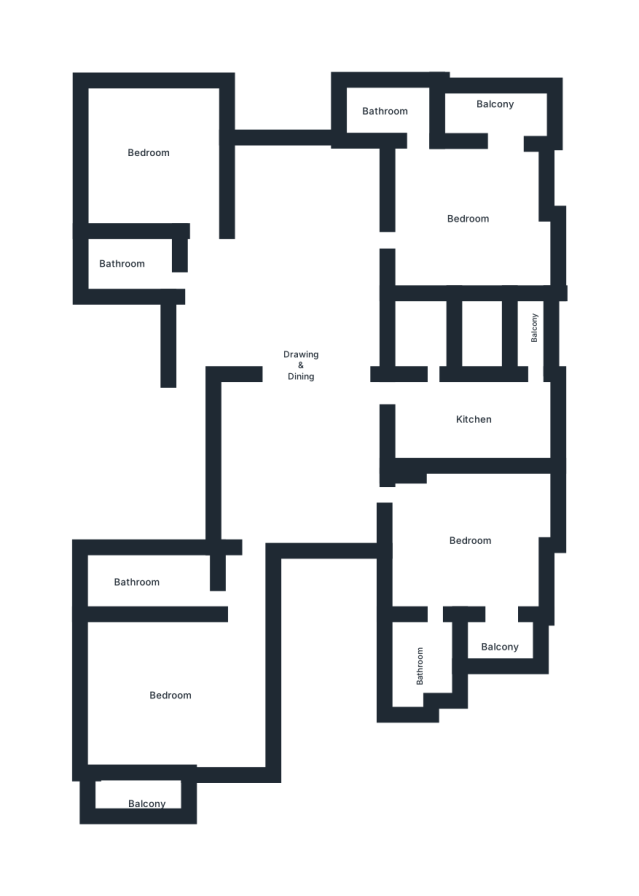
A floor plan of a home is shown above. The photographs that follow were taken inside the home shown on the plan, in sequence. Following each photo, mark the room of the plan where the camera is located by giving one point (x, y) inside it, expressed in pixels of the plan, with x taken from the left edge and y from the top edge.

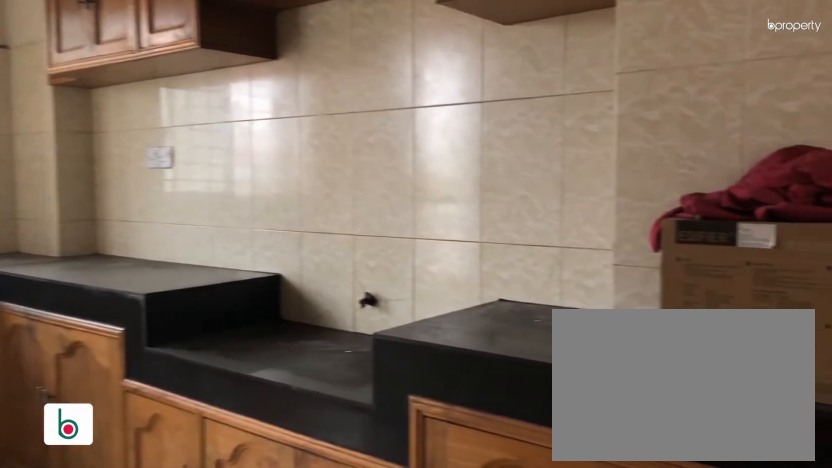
(463, 418)
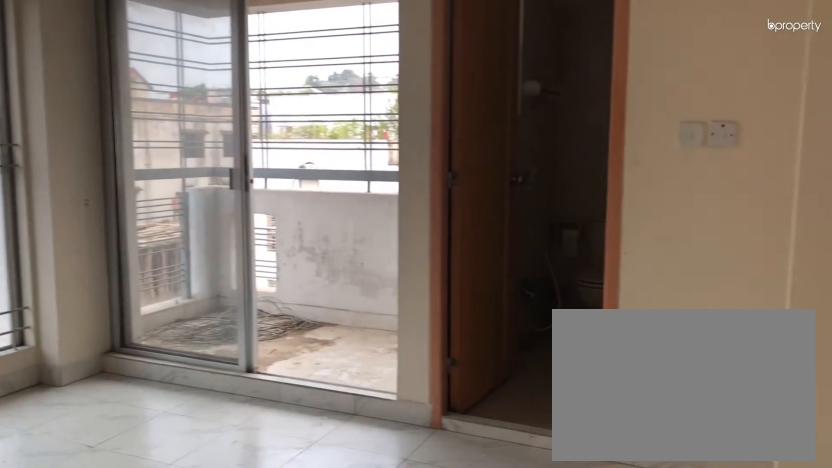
(459, 528)
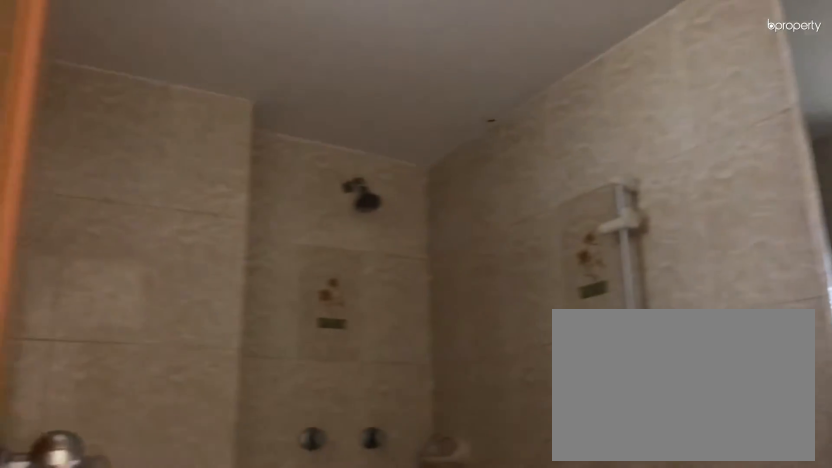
(420, 661)
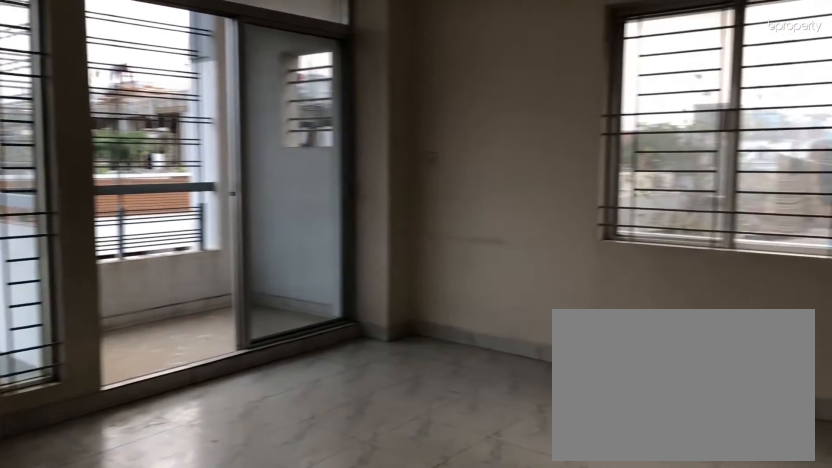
(164, 685)
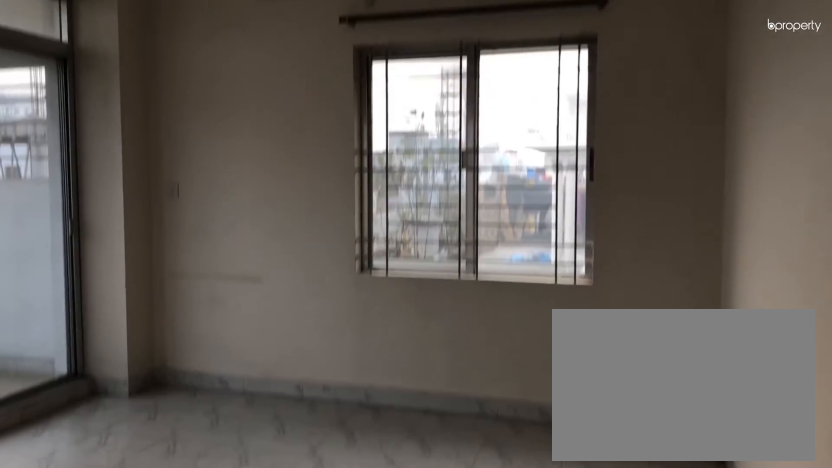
(164, 685)
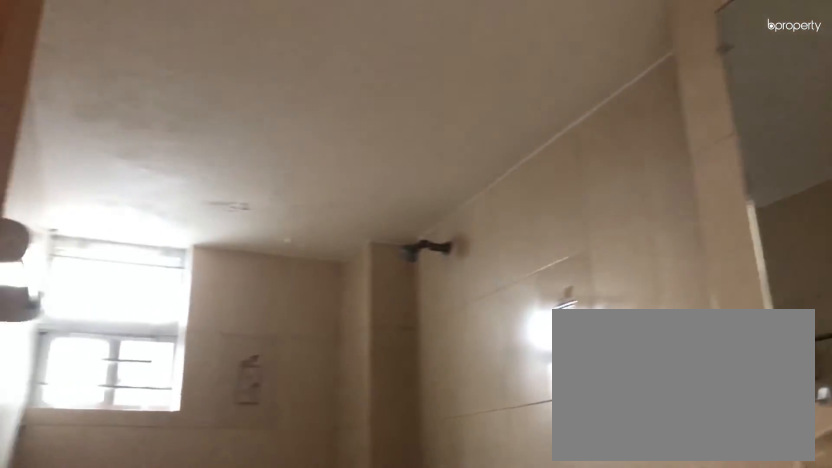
(138, 580)
